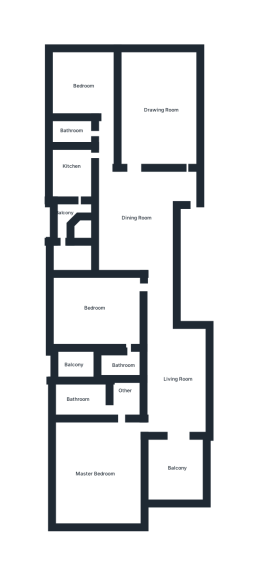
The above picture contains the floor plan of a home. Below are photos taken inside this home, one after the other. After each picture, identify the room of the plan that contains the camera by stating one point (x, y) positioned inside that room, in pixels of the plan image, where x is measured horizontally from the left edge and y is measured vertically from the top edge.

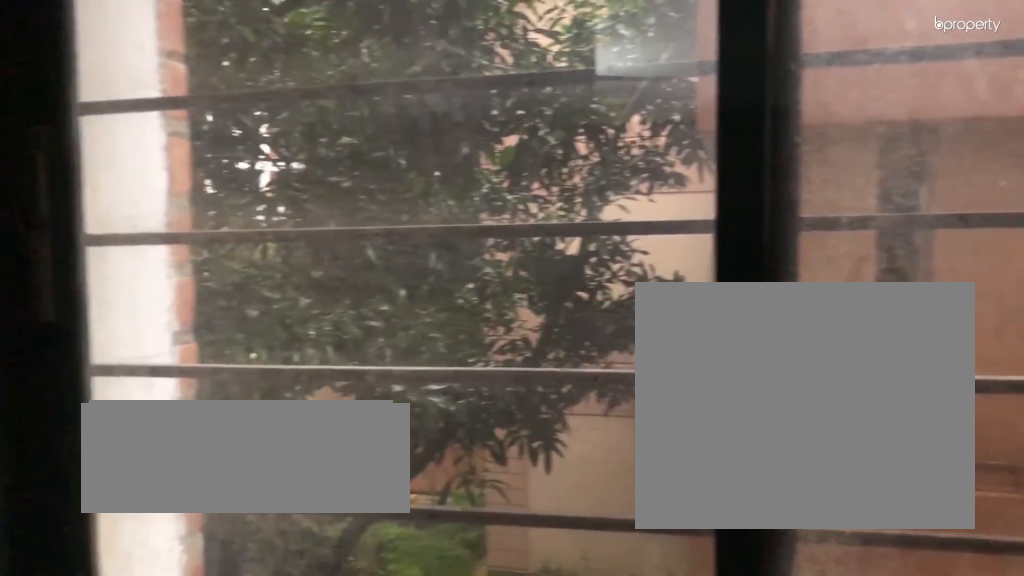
(80, 364)
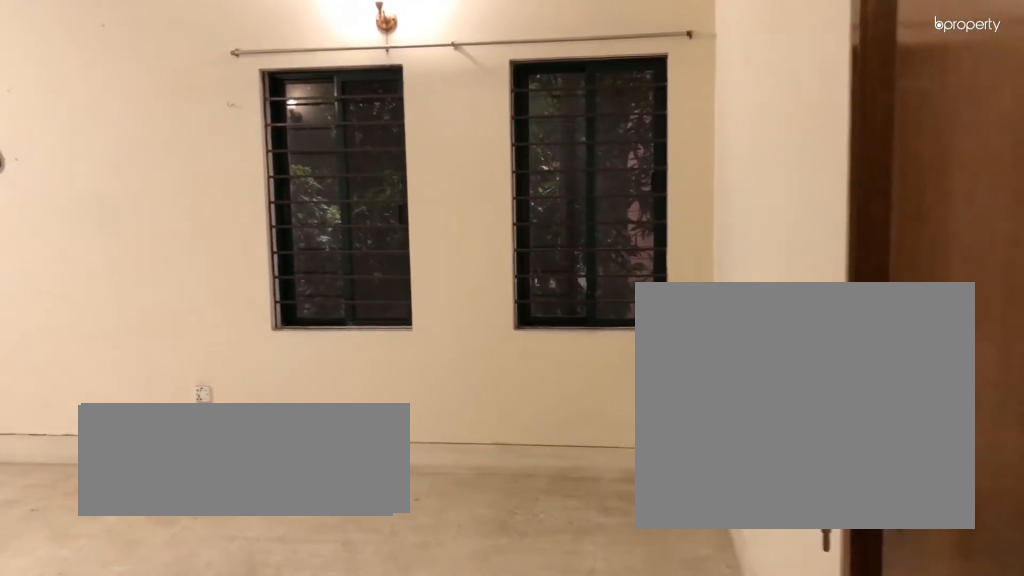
(97, 468)
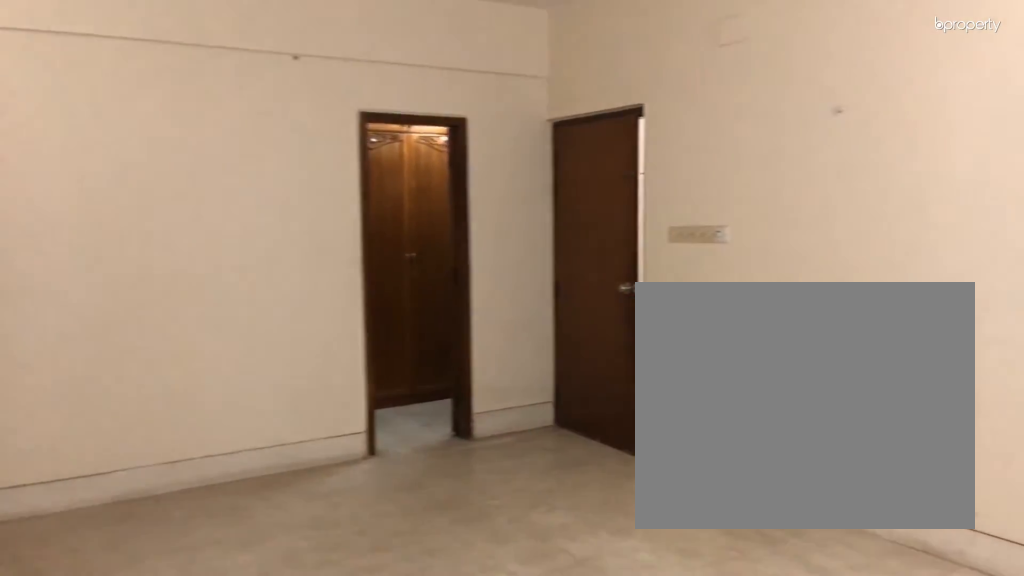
(97, 468)
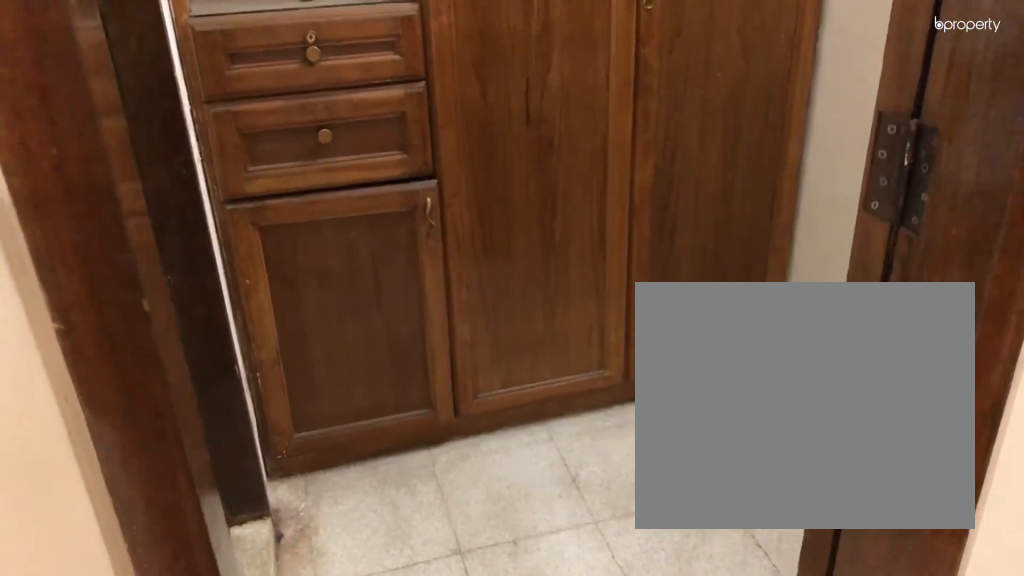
(124, 398)
